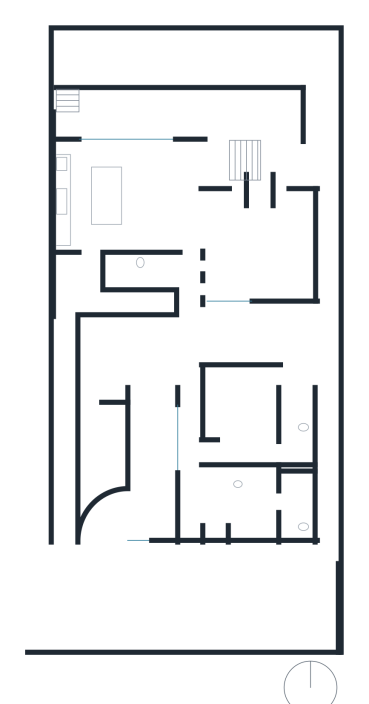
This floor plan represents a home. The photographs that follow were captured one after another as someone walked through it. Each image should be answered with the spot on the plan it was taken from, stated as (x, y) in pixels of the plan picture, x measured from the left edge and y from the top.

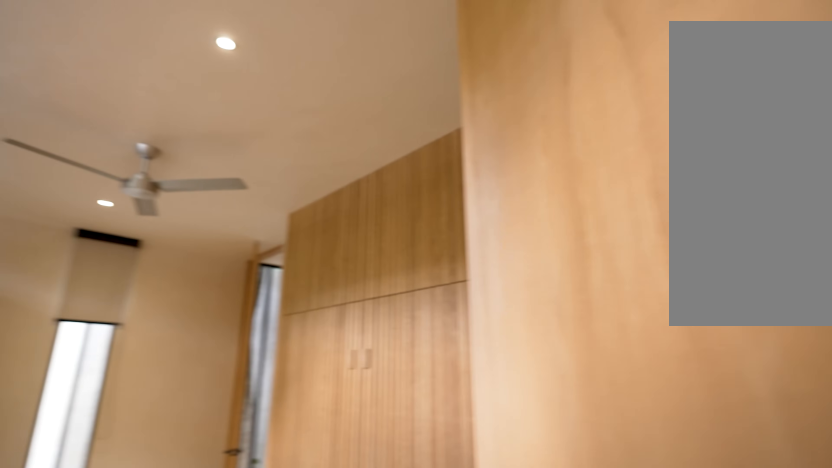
(291, 507)
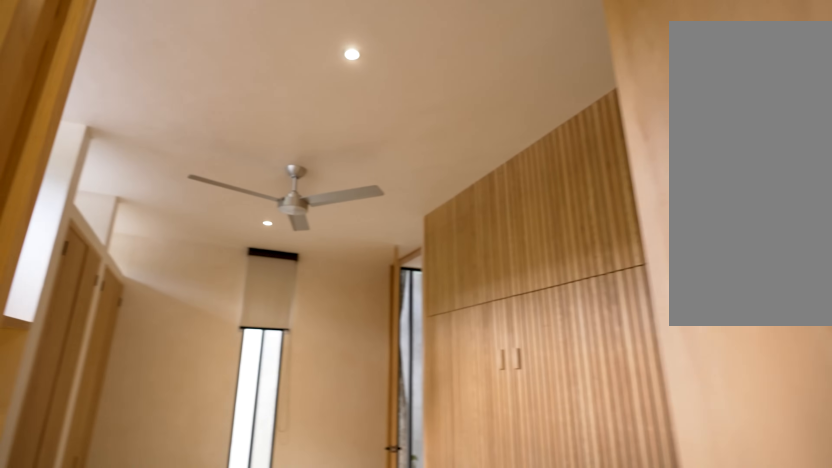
(291, 507)
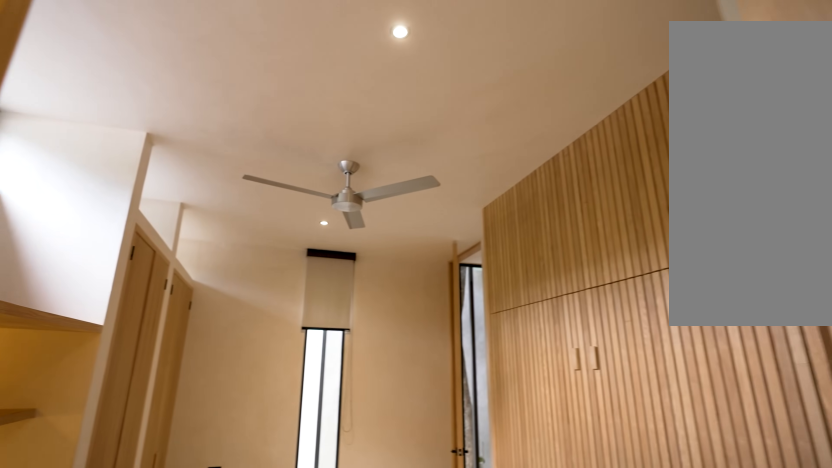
(291, 506)
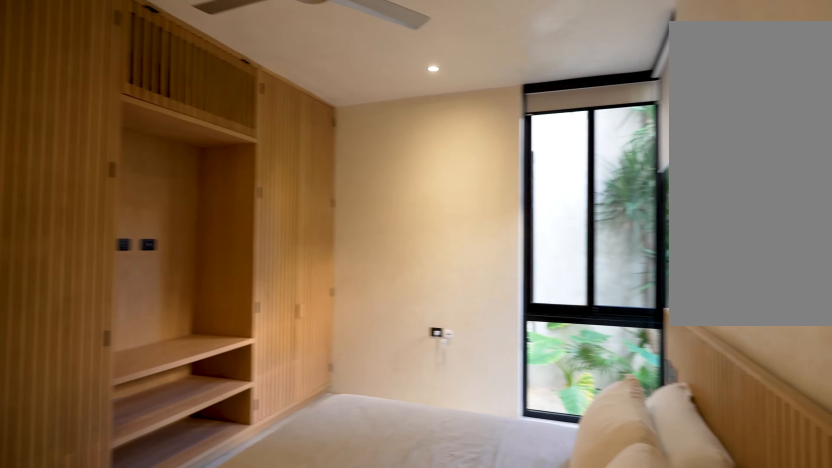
(268, 452)
